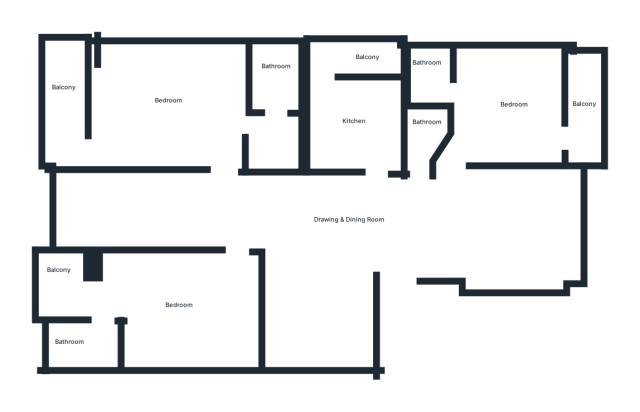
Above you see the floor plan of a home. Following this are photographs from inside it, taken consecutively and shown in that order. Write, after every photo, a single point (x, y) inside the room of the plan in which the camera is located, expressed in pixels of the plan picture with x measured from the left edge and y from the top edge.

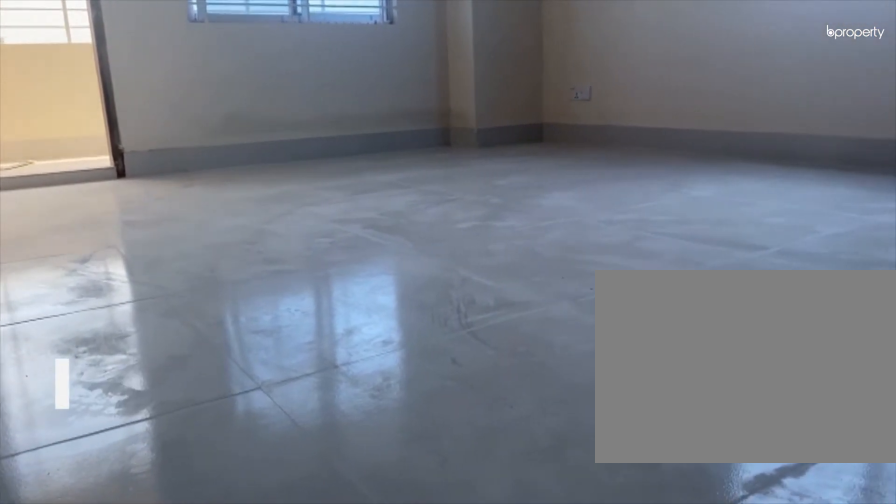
(169, 109)
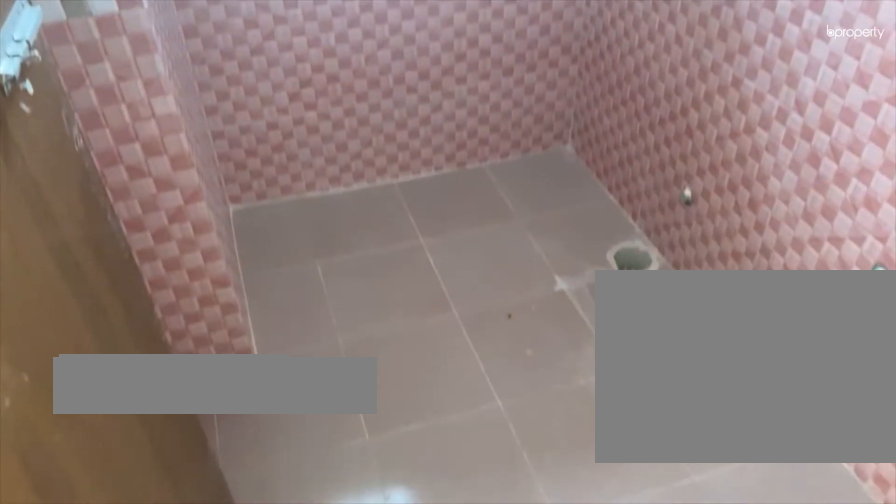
(275, 68)
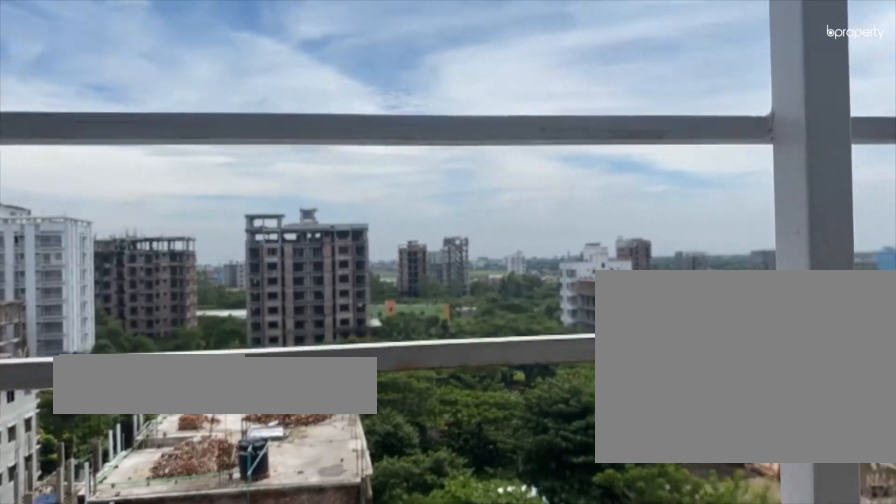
(72, 90)
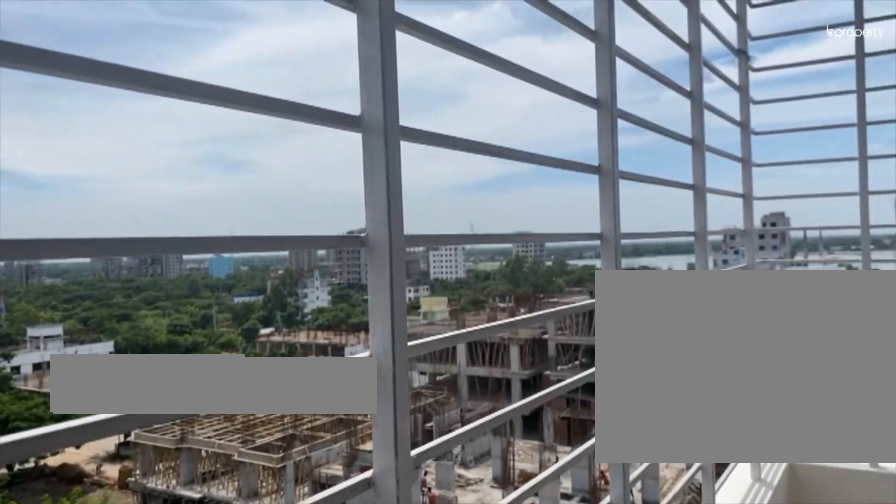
(72, 90)
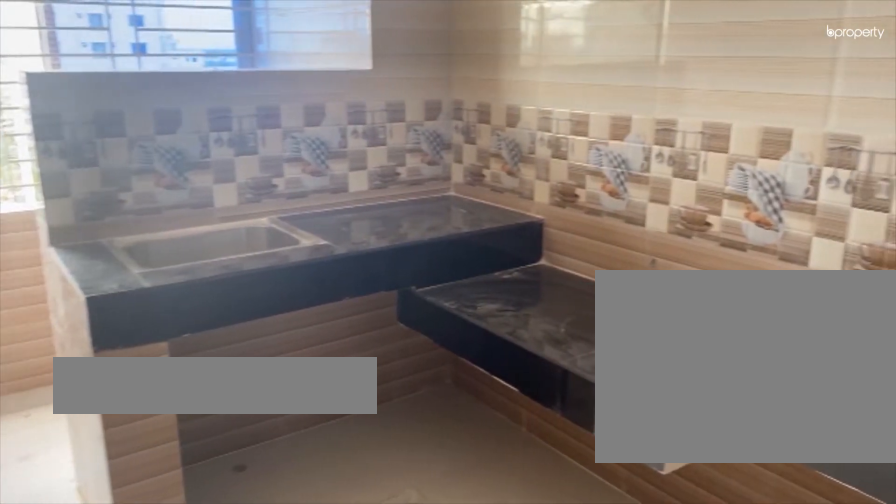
(361, 124)
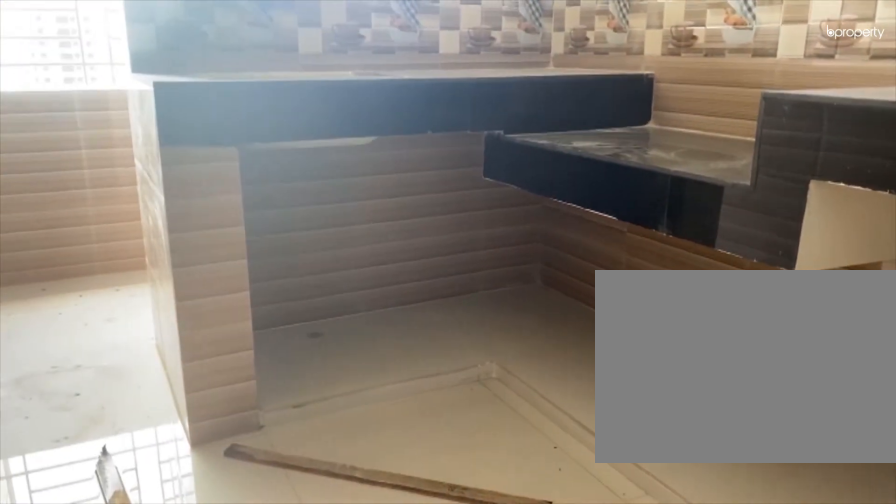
(361, 124)
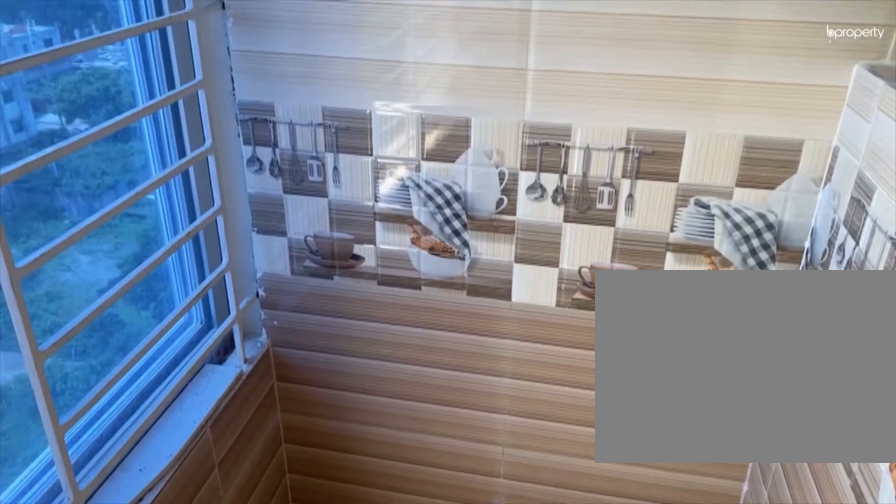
(364, 54)
